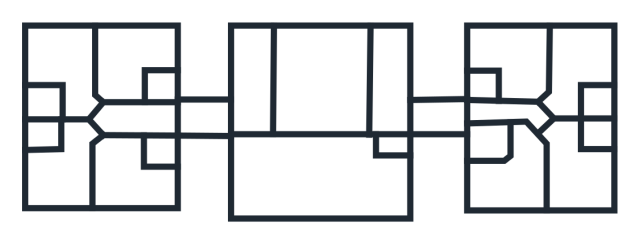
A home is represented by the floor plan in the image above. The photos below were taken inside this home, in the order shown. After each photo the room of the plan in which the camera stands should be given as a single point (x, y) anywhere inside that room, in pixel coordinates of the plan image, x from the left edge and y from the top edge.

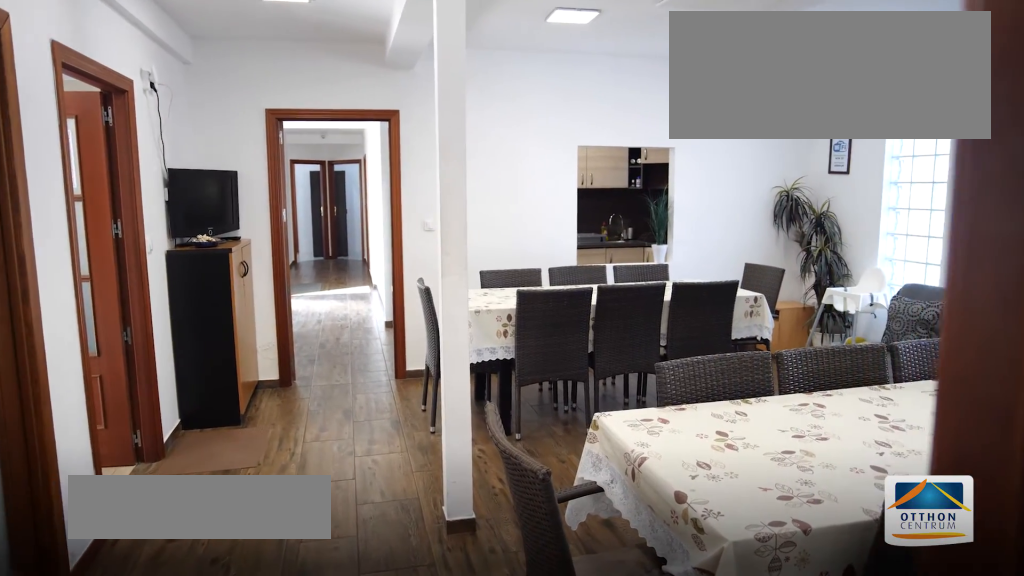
(366, 87)
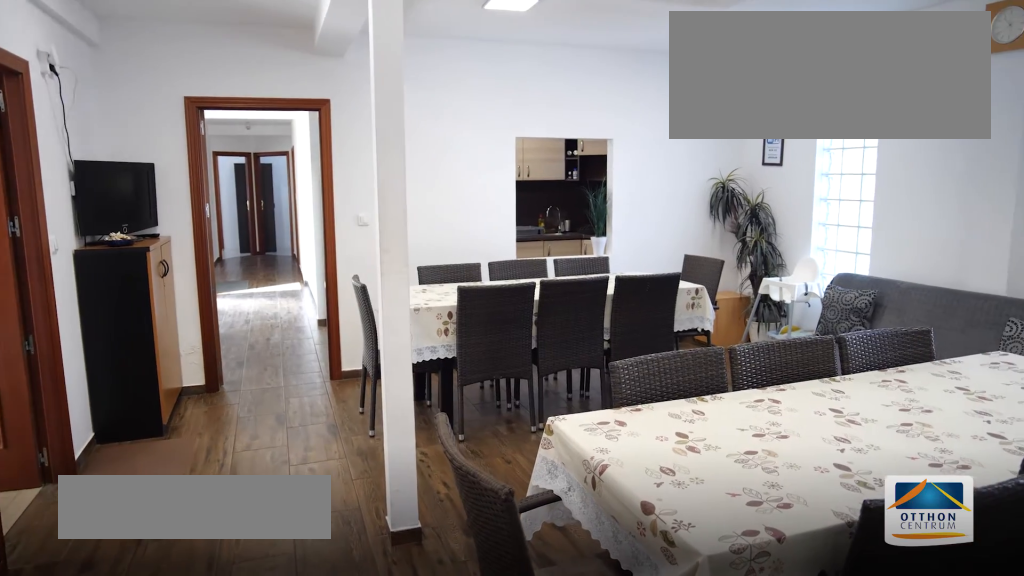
(355, 86)
